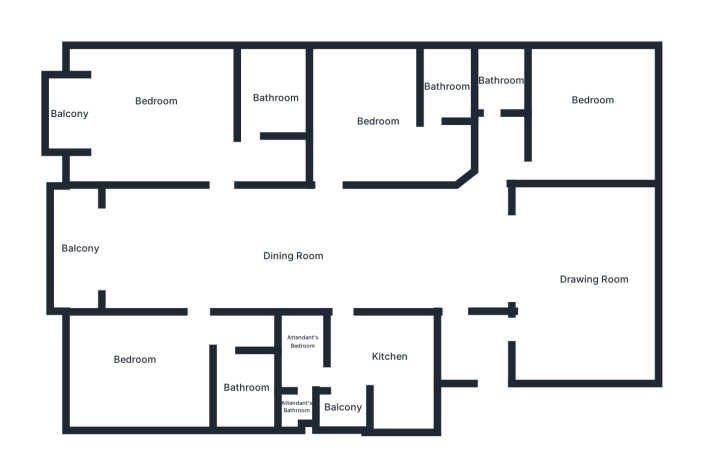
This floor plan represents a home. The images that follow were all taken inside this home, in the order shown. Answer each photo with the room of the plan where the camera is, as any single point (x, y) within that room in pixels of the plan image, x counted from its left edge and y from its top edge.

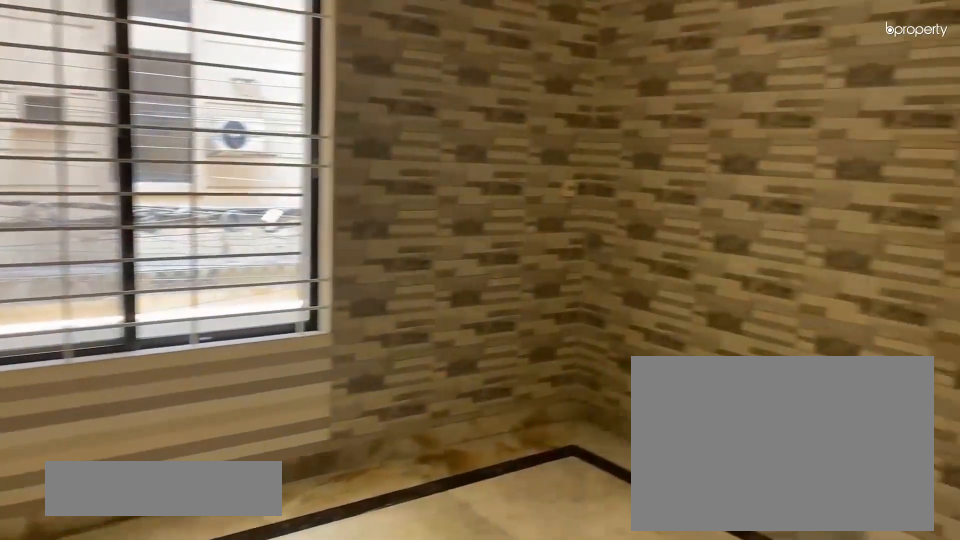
(390, 126)
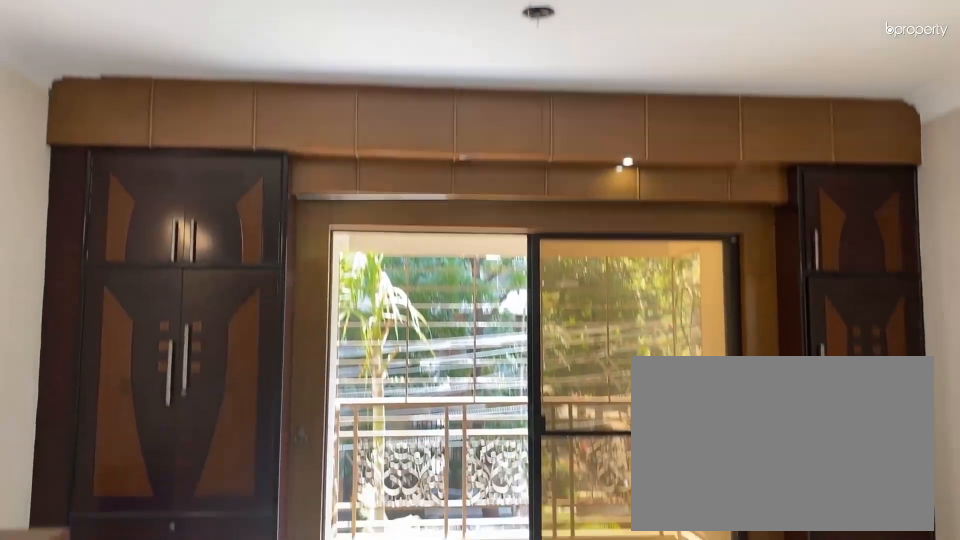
(170, 119)
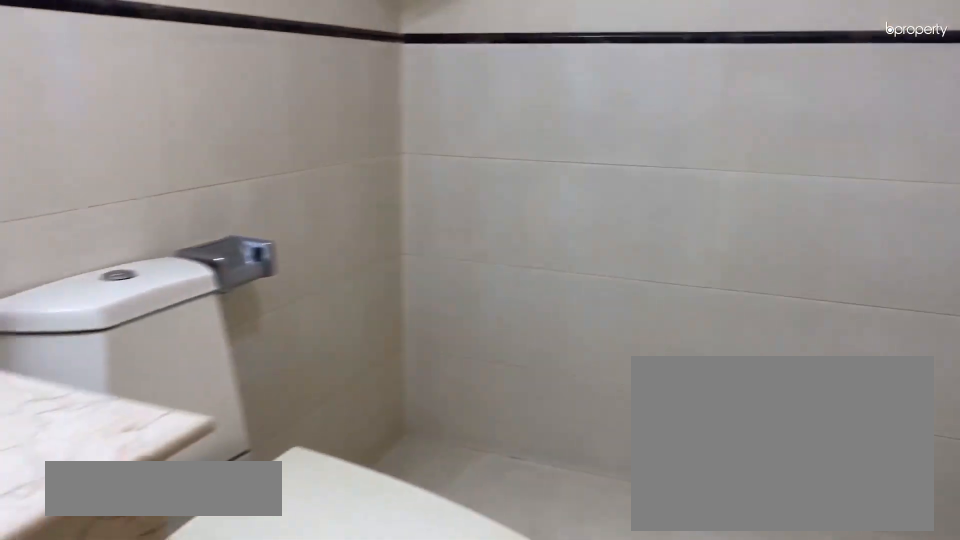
(243, 388)
